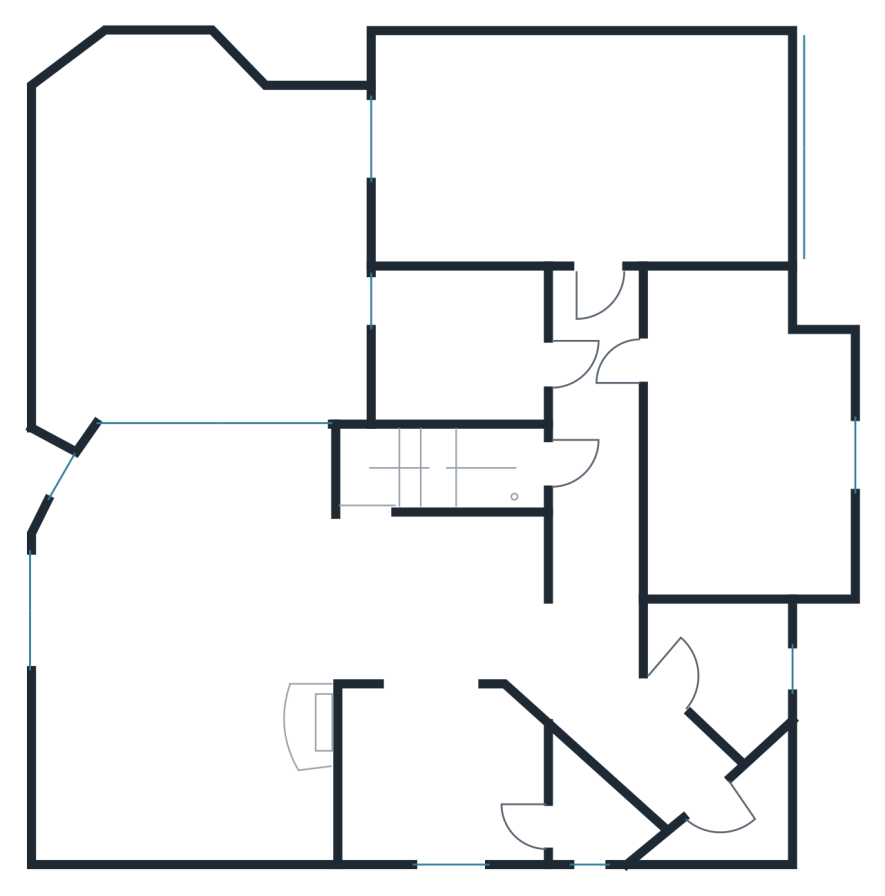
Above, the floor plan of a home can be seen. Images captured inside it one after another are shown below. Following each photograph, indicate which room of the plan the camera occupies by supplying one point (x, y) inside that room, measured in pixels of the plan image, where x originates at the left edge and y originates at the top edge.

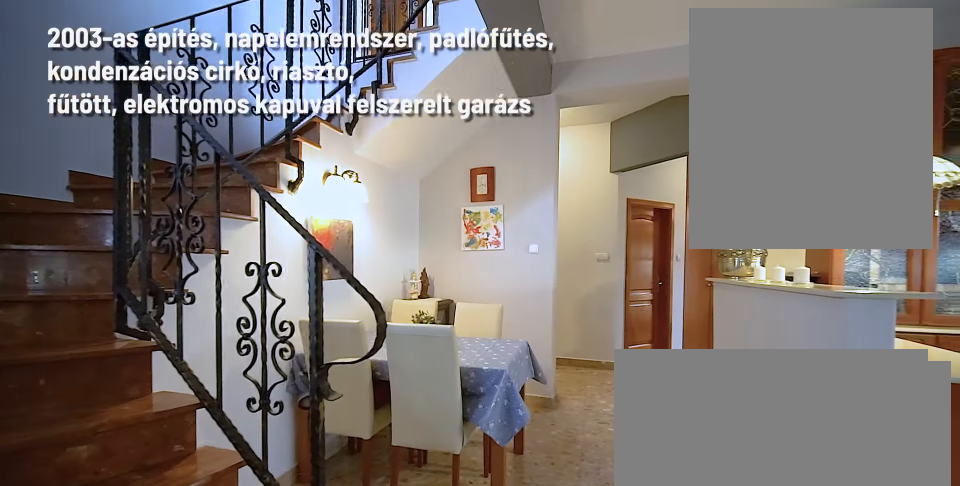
(440, 607)
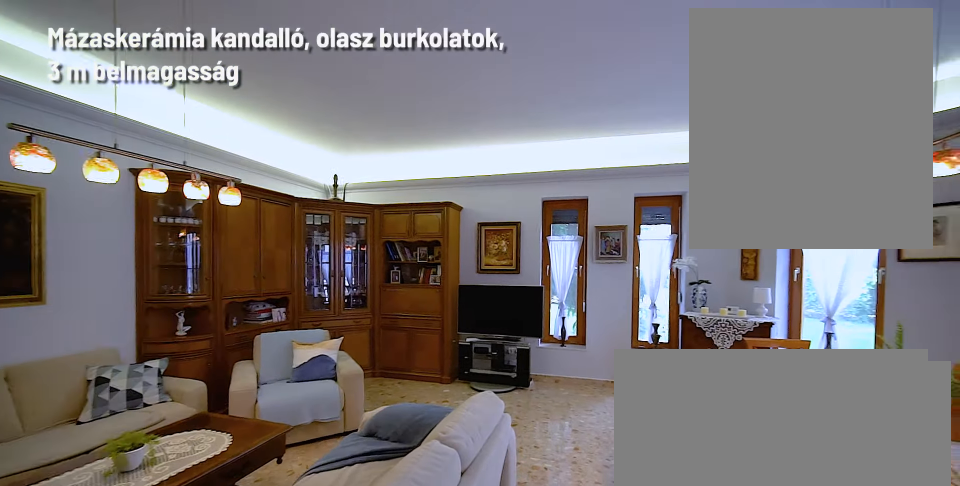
(185, 656)
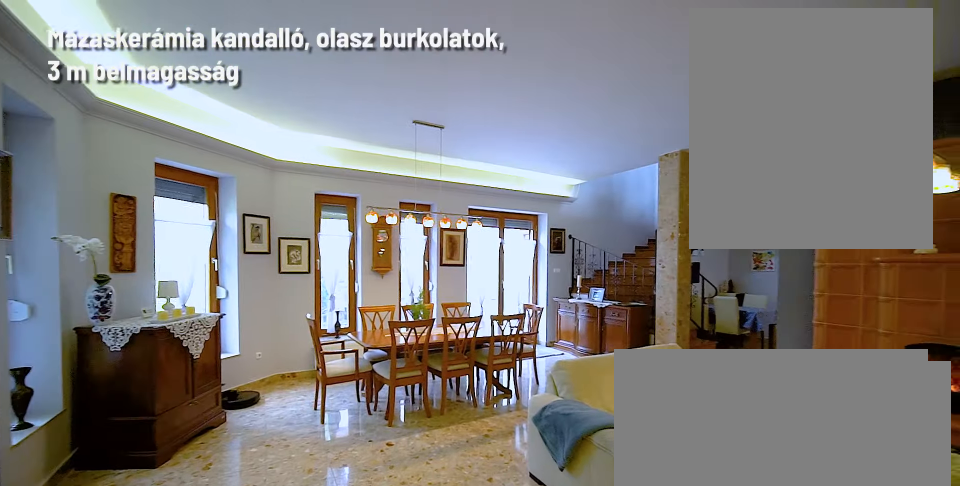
(185, 656)
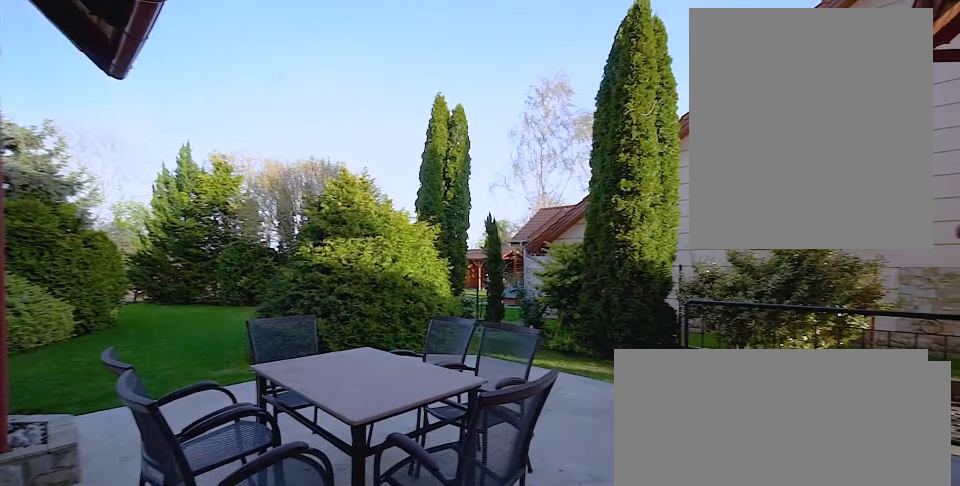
(204, 256)
